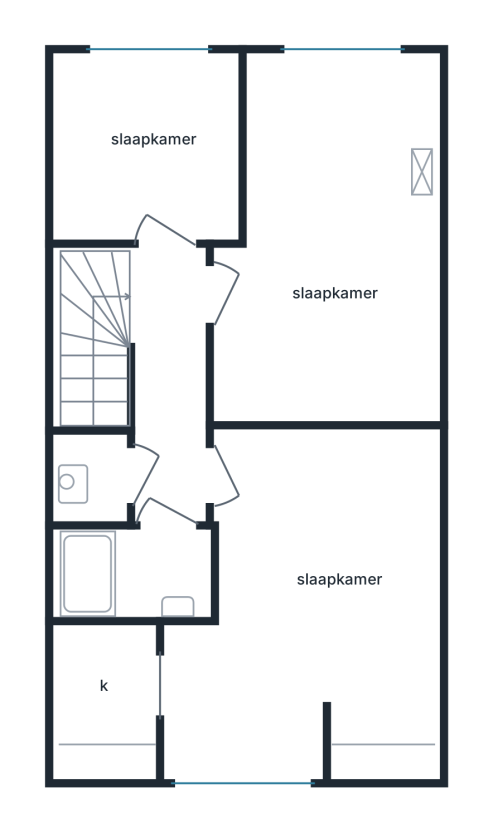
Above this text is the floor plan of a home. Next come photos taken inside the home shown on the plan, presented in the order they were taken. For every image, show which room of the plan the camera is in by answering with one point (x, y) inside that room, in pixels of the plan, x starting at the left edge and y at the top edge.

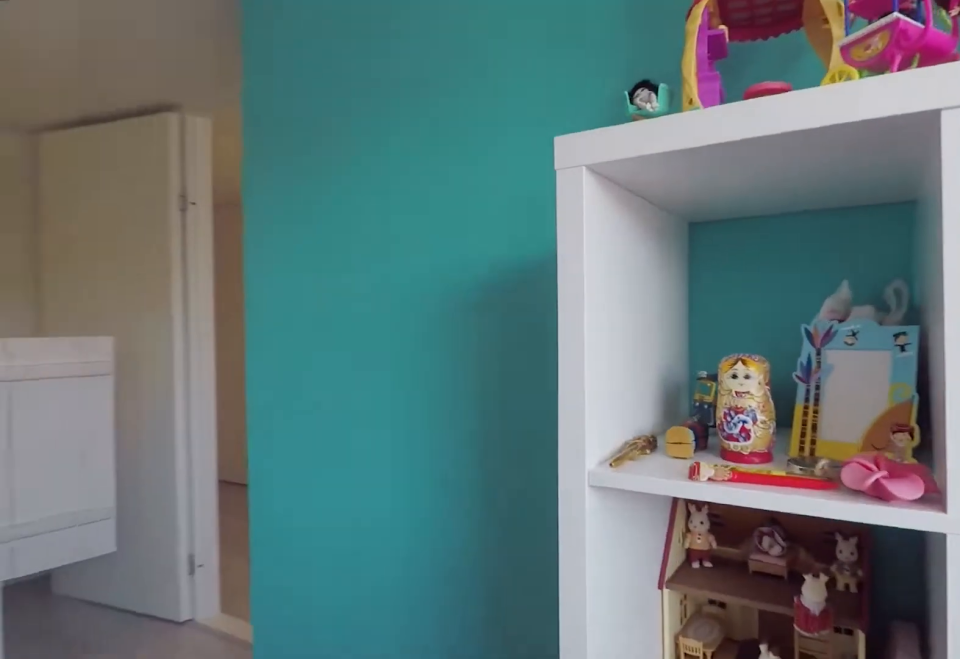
(332, 248)
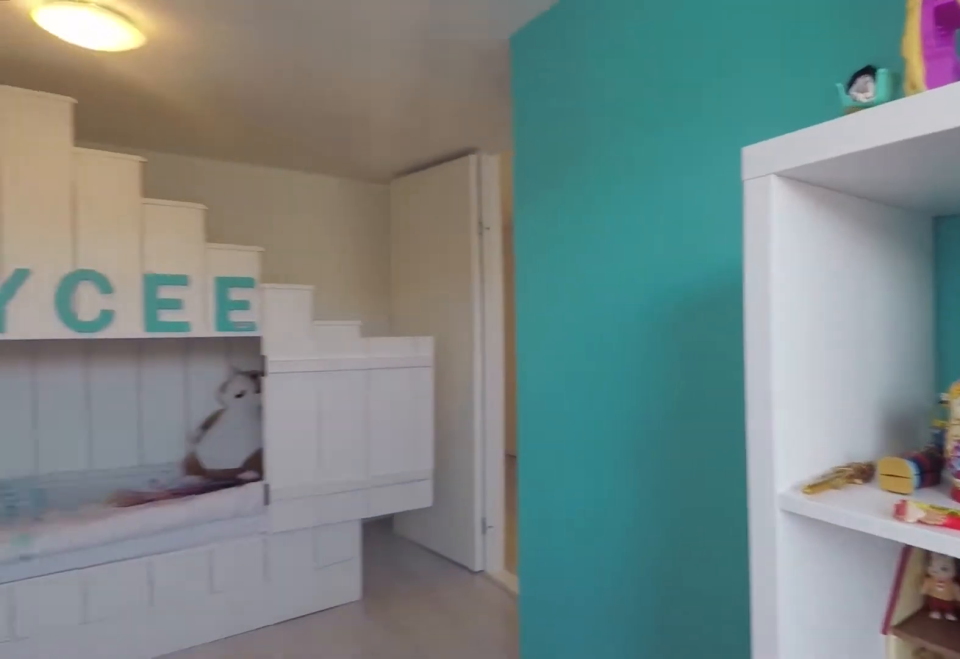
(332, 248)
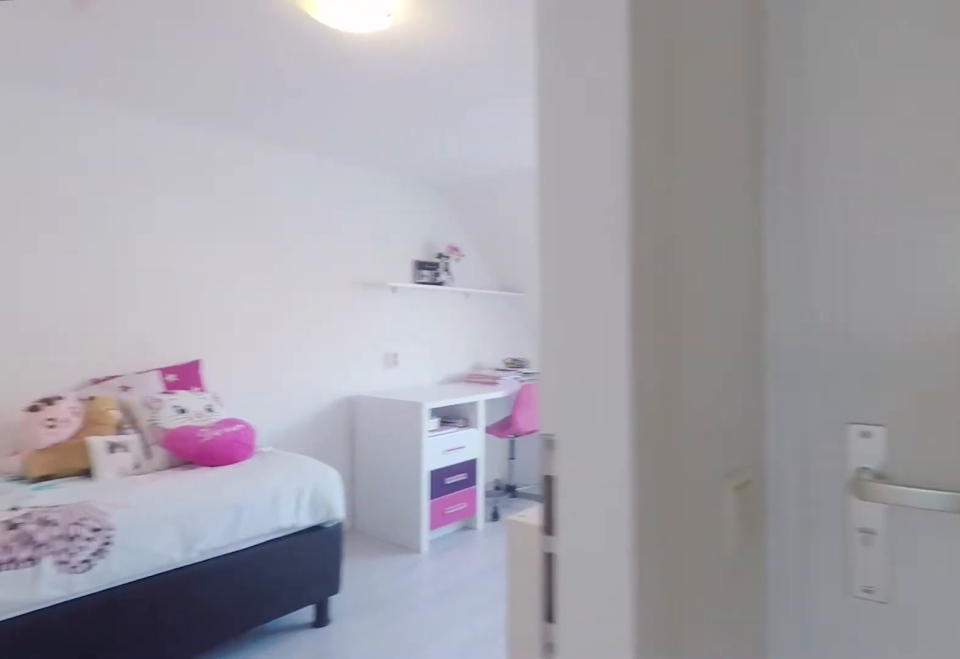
(169, 386)
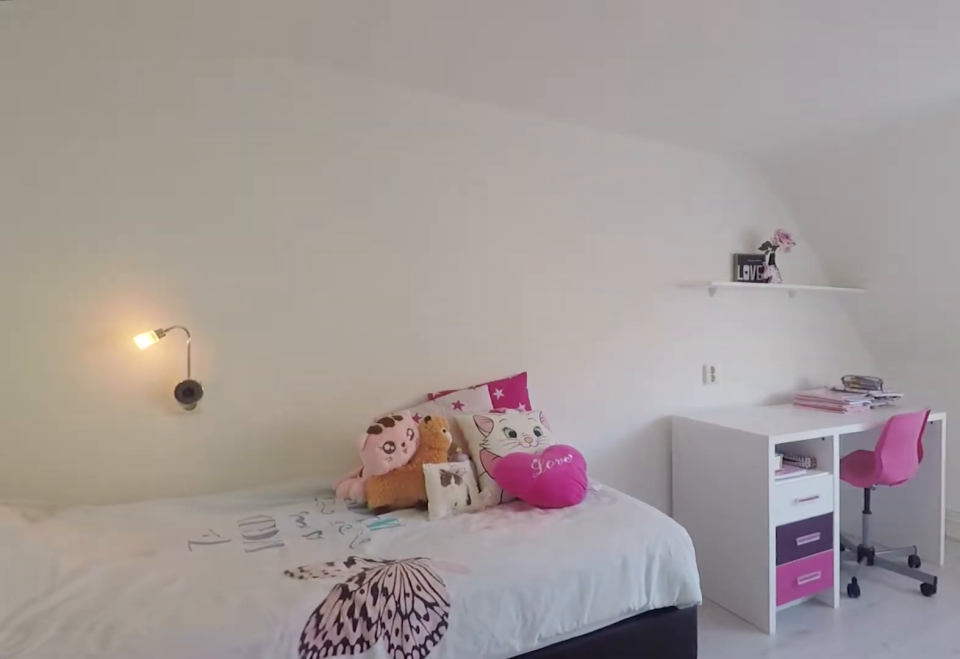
(310, 605)
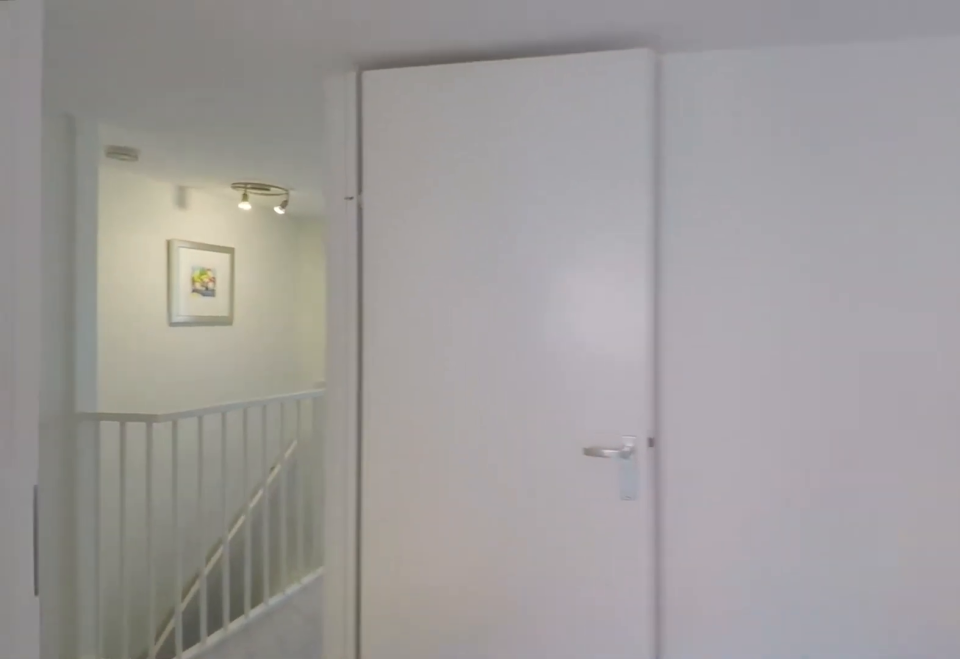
(310, 605)
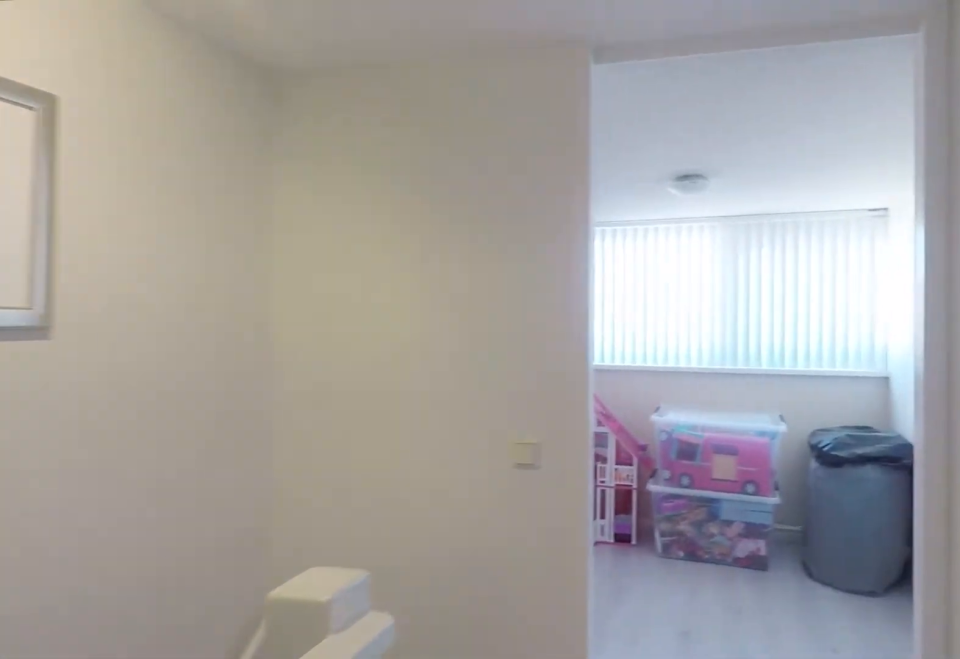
(169, 386)
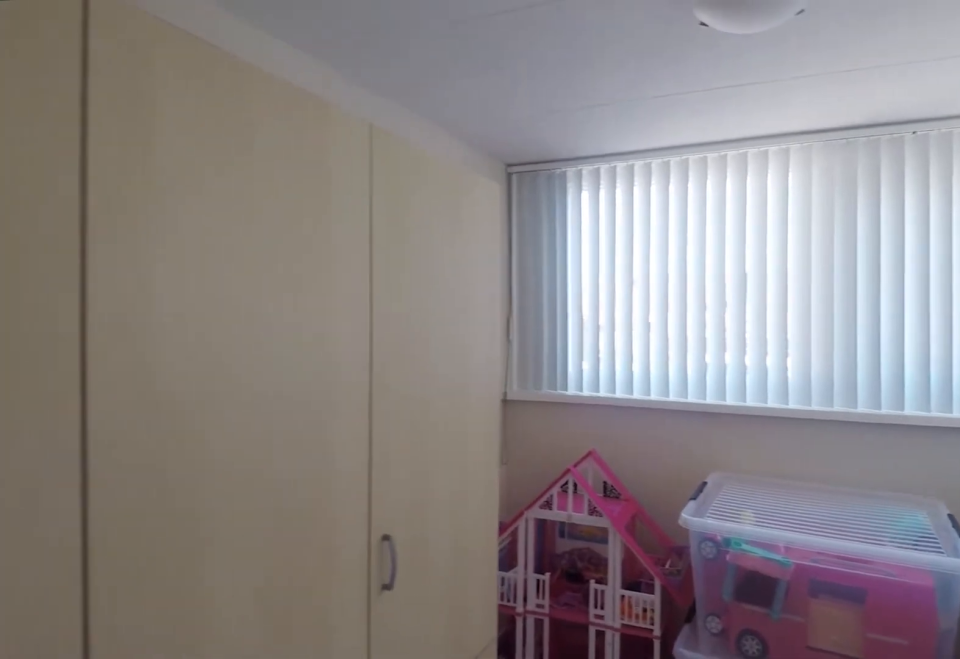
(148, 152)
